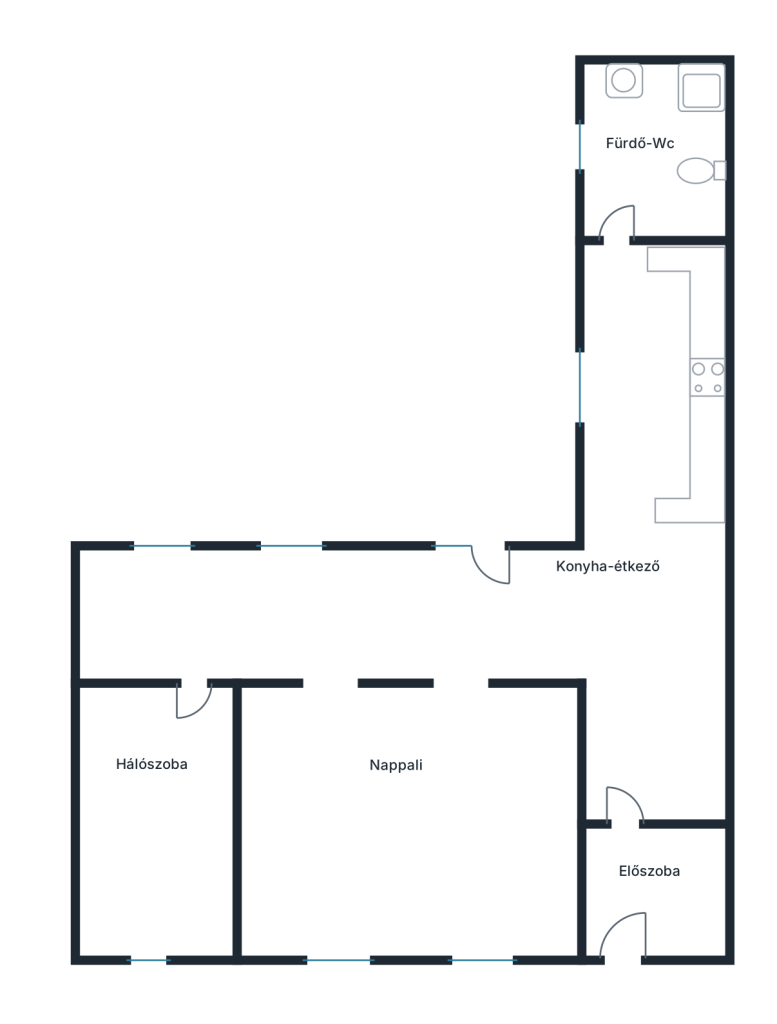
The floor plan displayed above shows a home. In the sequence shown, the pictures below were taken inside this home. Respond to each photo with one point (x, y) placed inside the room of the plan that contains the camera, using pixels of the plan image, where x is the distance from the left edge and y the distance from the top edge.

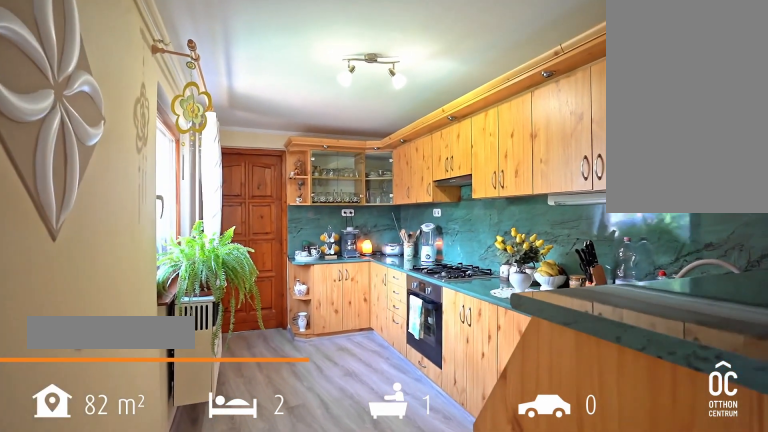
(649, 416)
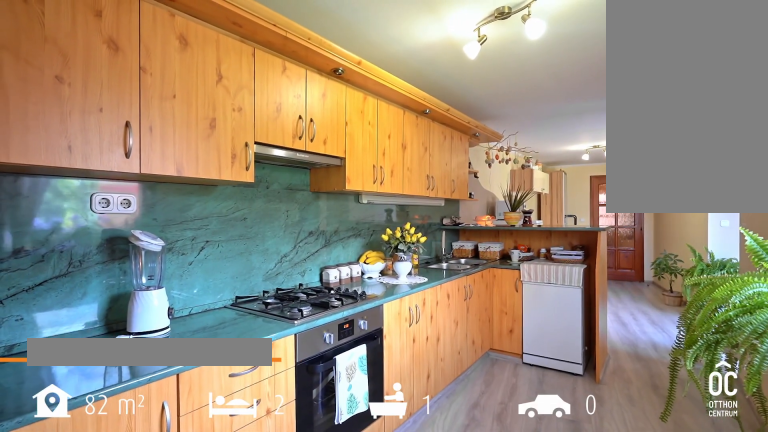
(649, 416)
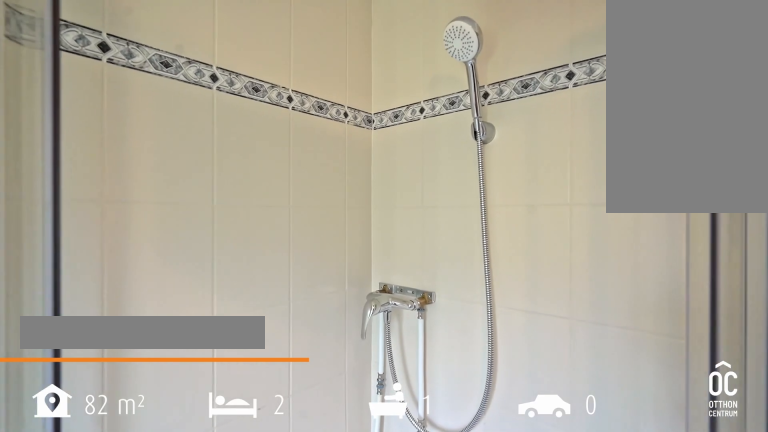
(656, 153)
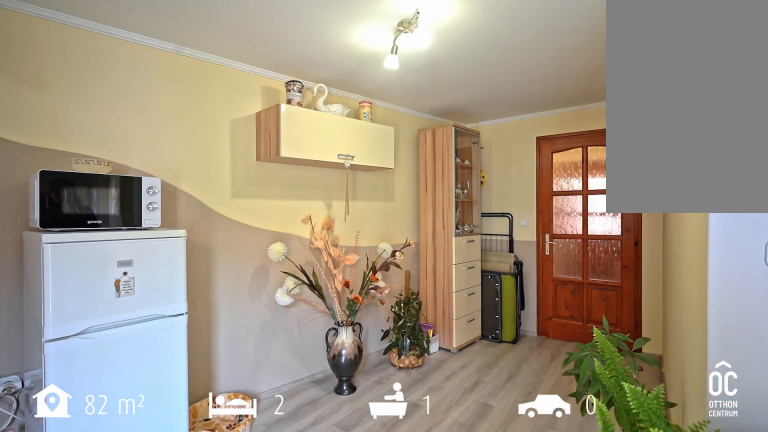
(652, 714)
